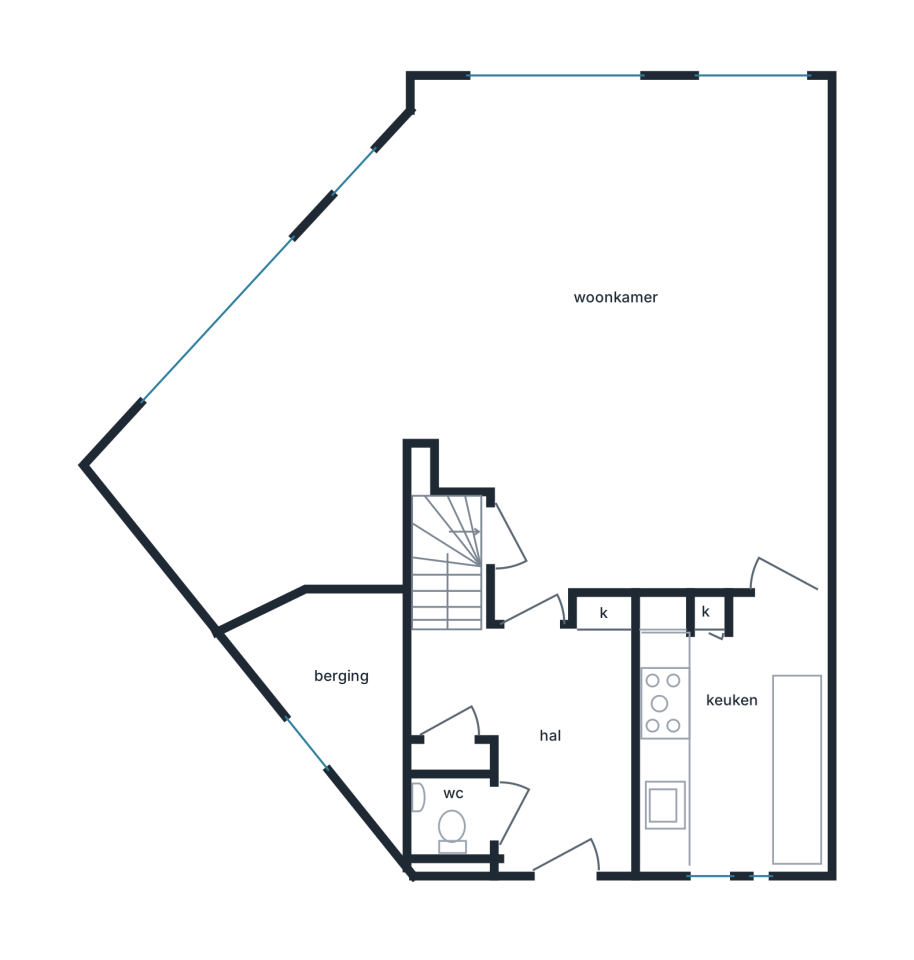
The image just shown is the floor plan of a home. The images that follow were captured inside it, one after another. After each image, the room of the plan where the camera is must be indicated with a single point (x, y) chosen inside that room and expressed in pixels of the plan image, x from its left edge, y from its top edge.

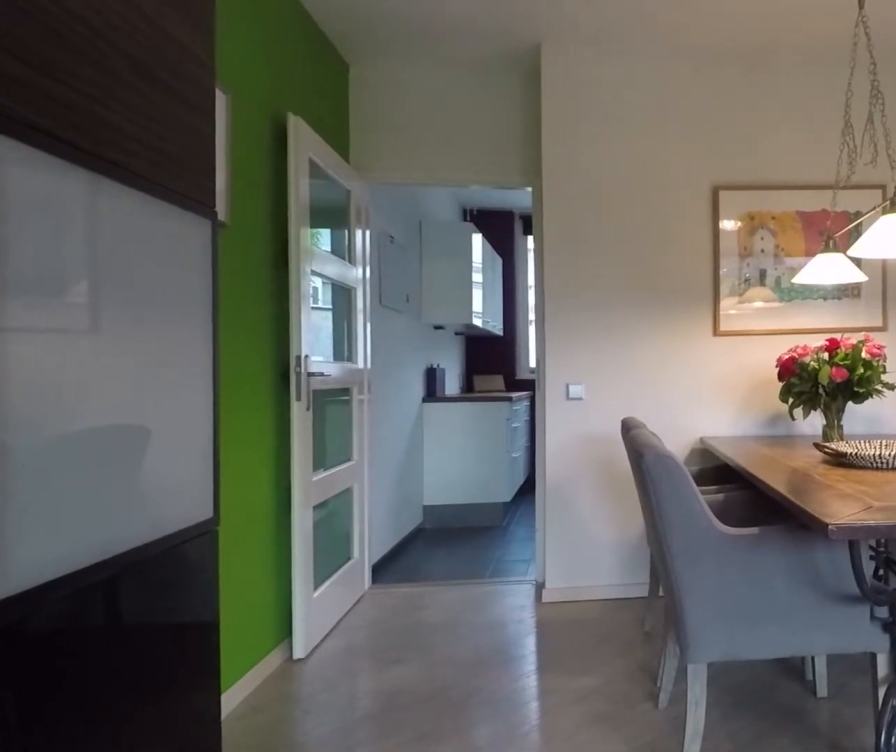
(587, 439)
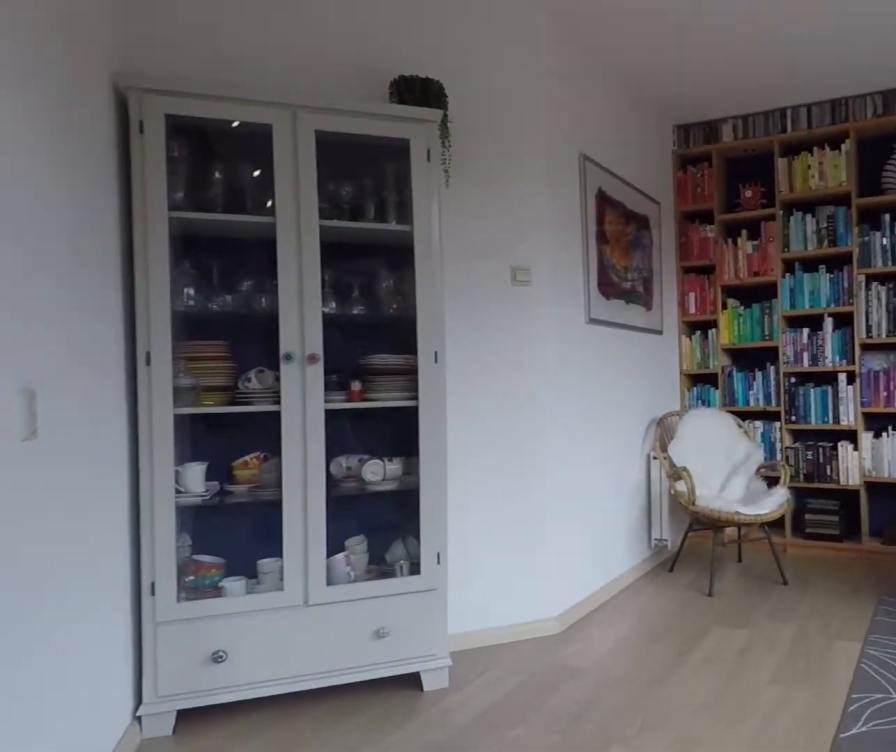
(587, 439)
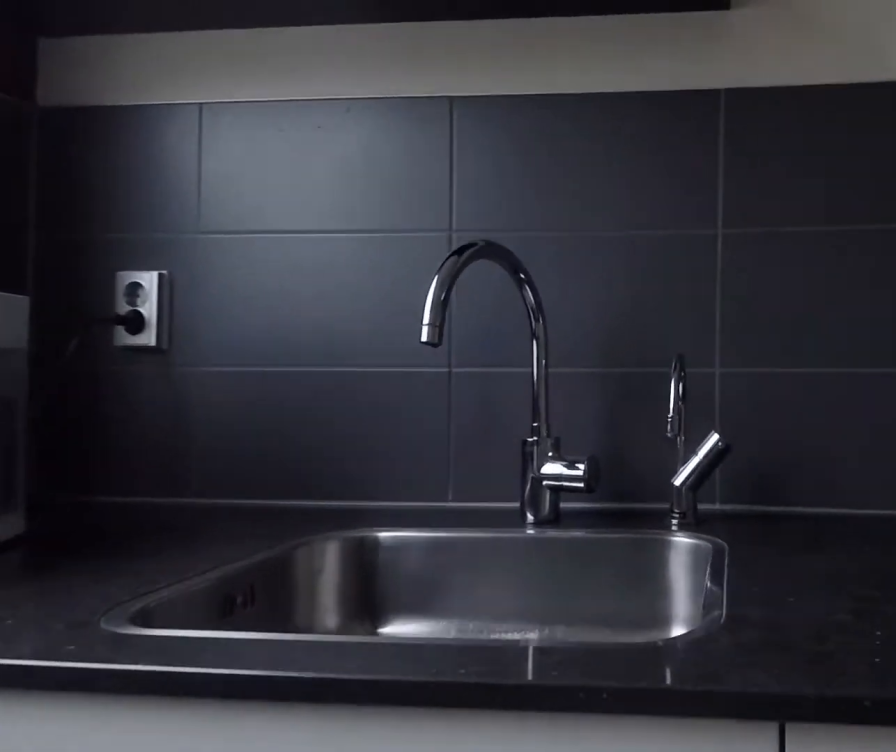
(734, 740)
